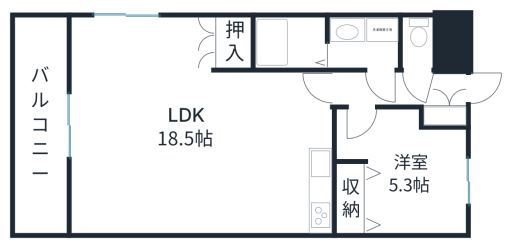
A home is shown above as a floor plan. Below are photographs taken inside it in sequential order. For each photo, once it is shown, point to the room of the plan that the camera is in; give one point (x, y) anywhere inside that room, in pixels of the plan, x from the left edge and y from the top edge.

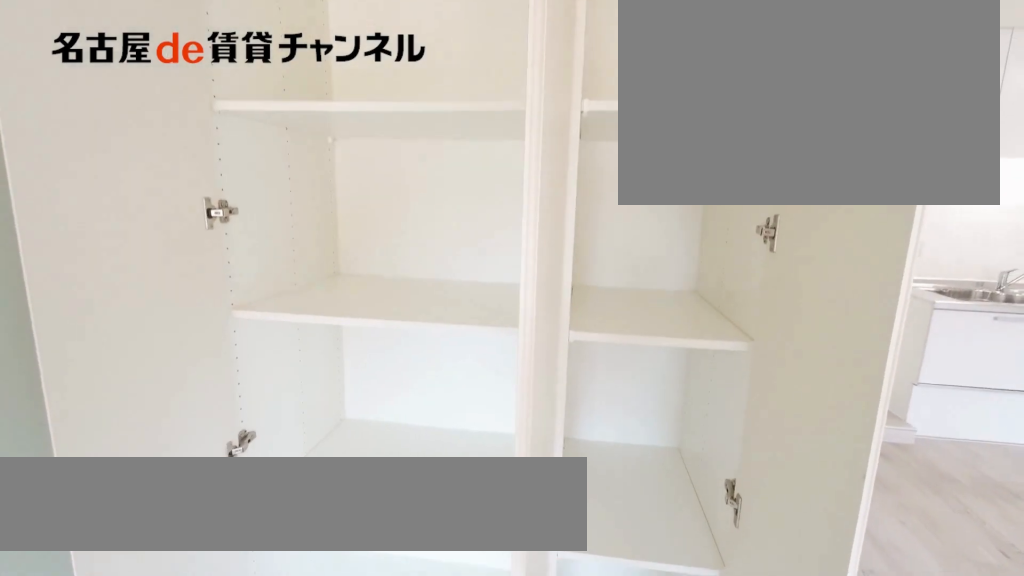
(231, 43)
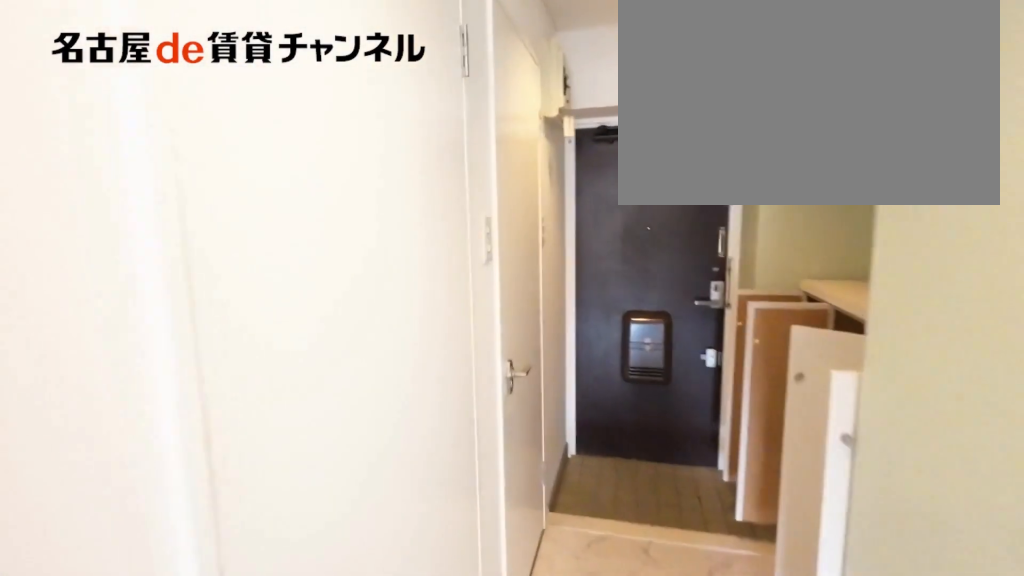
(380, 88)
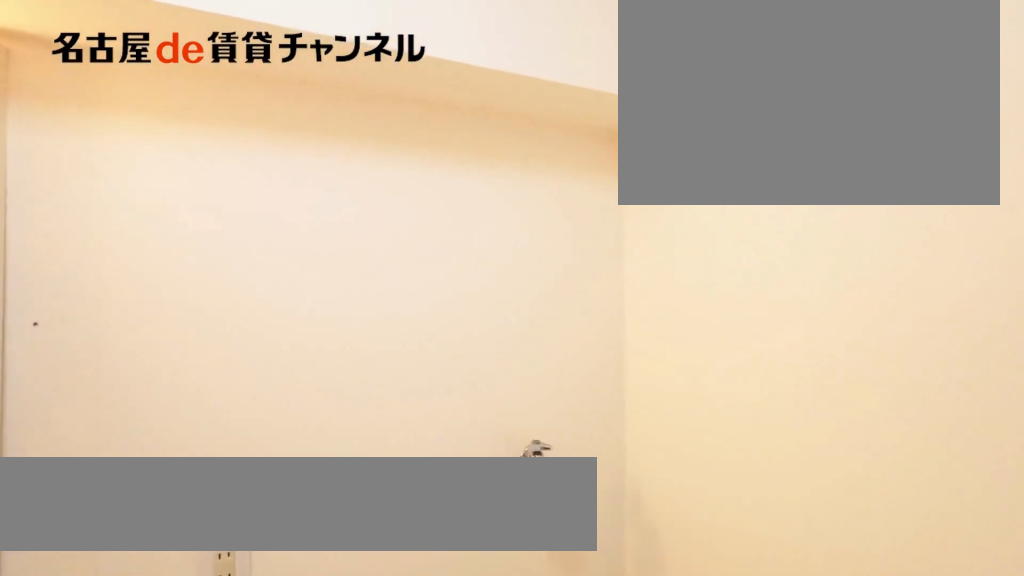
(364, 41)
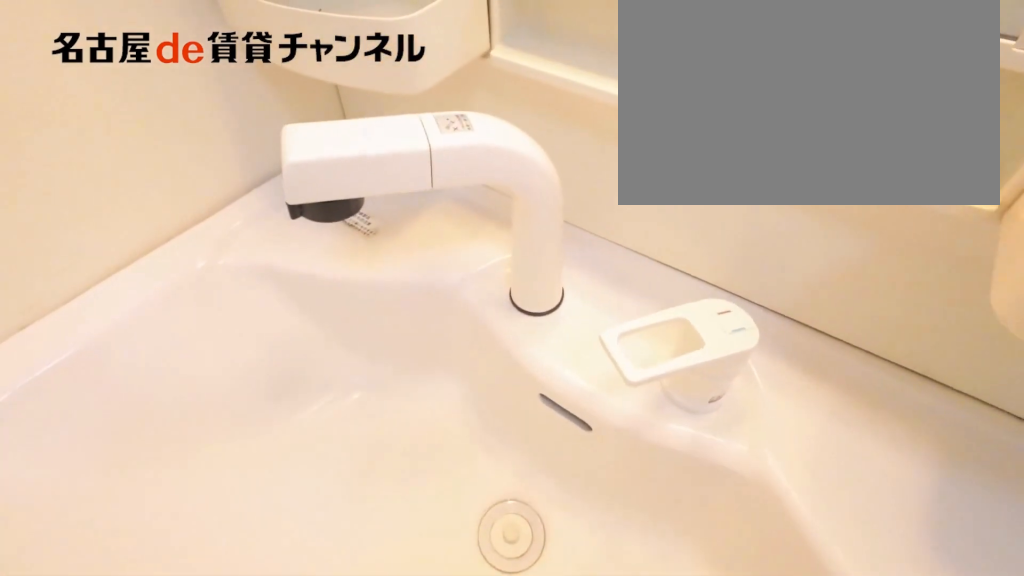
(364, 41)
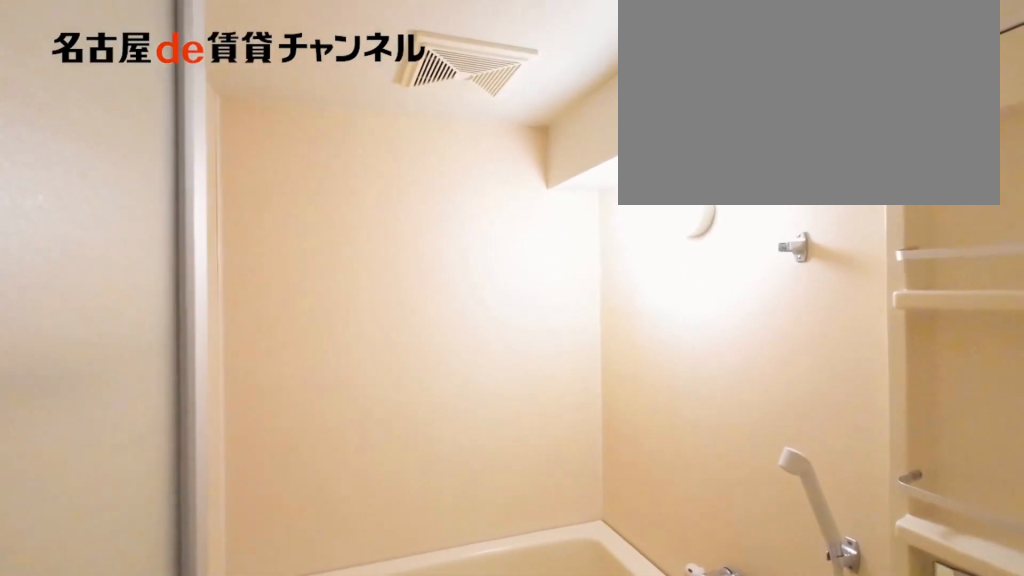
(291, 43)
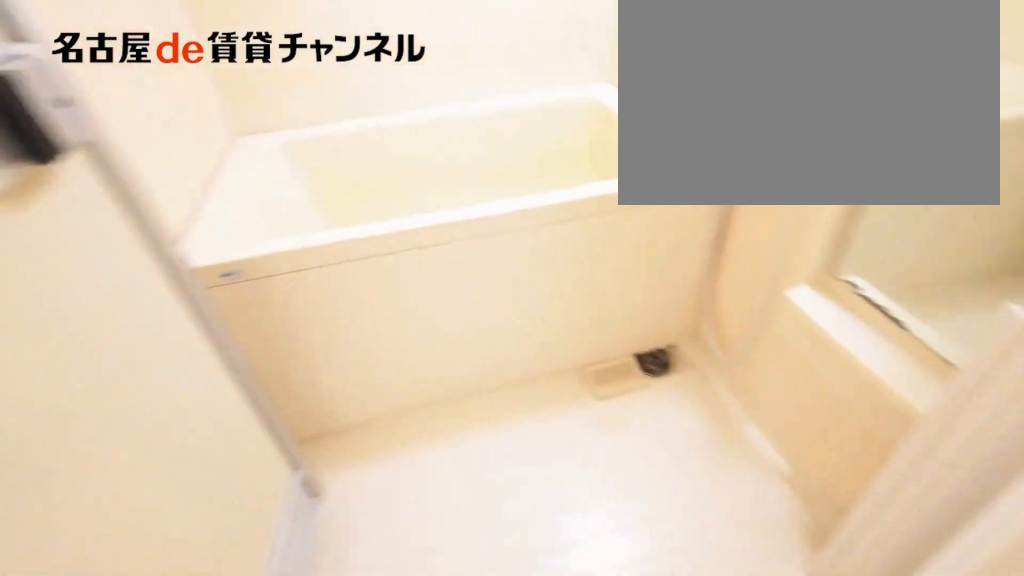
(291, 43)
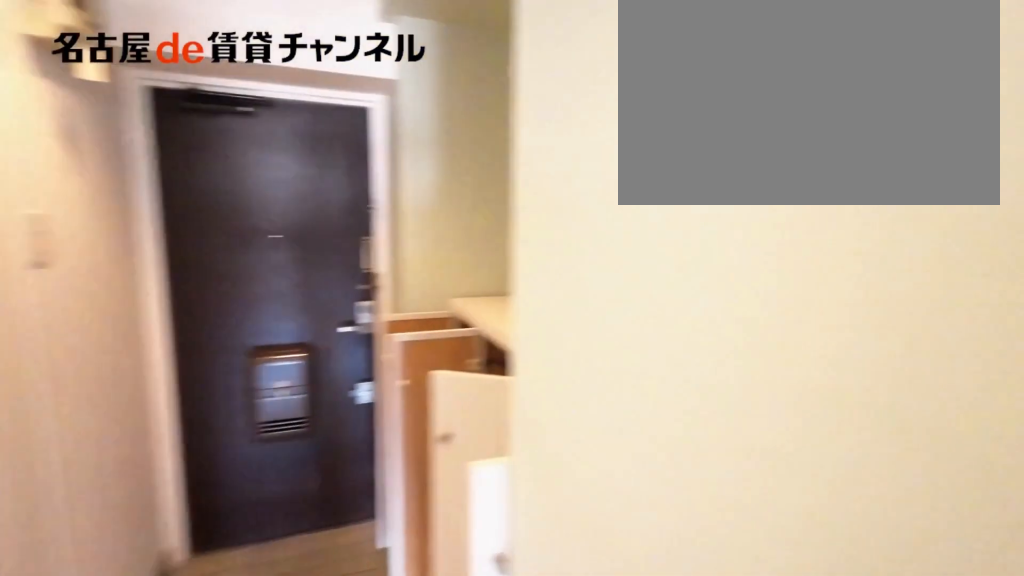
(384, 88)
